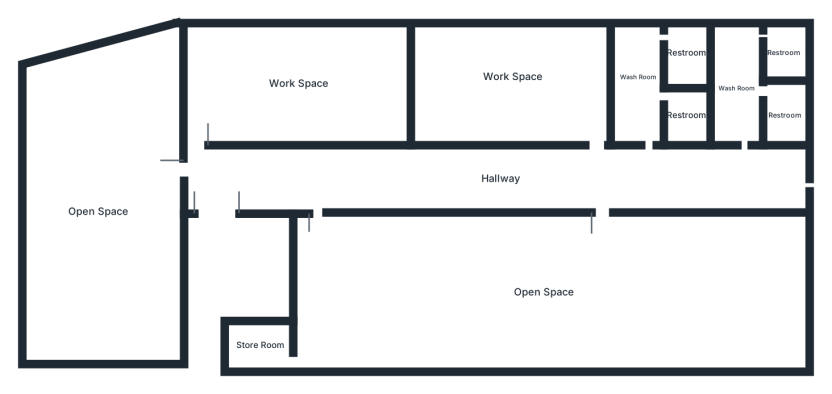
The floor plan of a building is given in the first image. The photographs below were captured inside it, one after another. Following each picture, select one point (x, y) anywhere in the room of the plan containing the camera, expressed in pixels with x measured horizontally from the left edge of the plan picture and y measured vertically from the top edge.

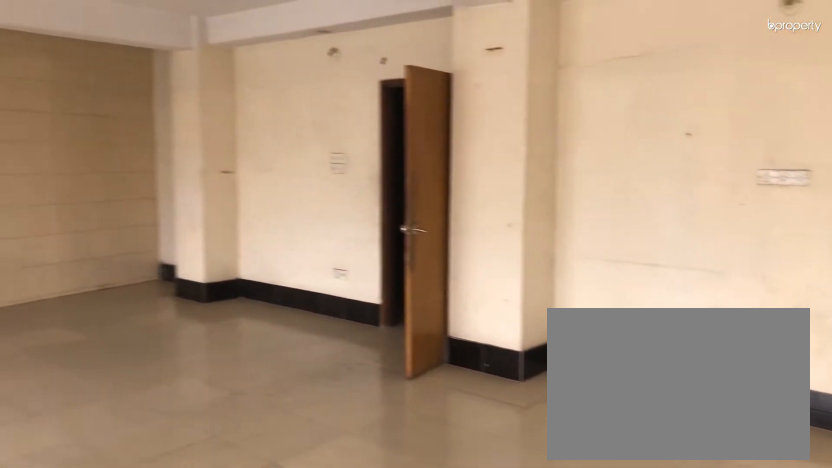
(95, 212)
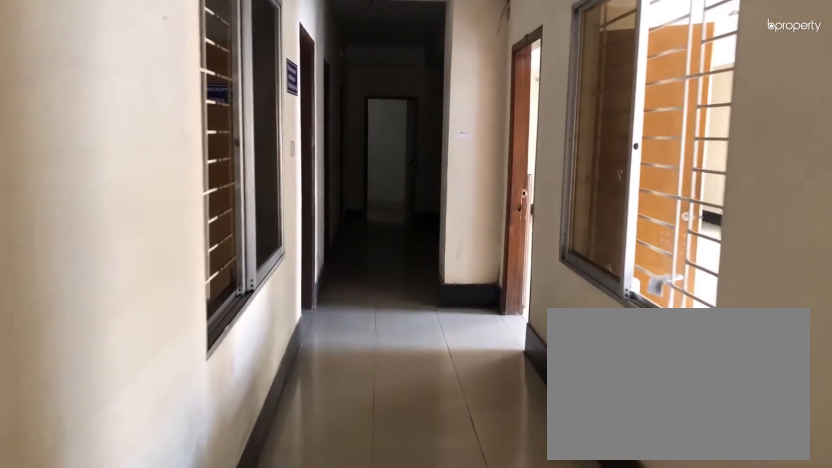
(503, 182)
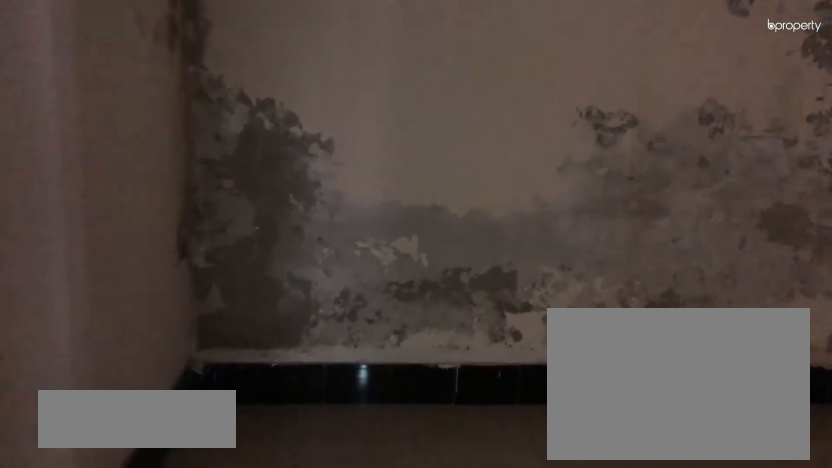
(292, 83)
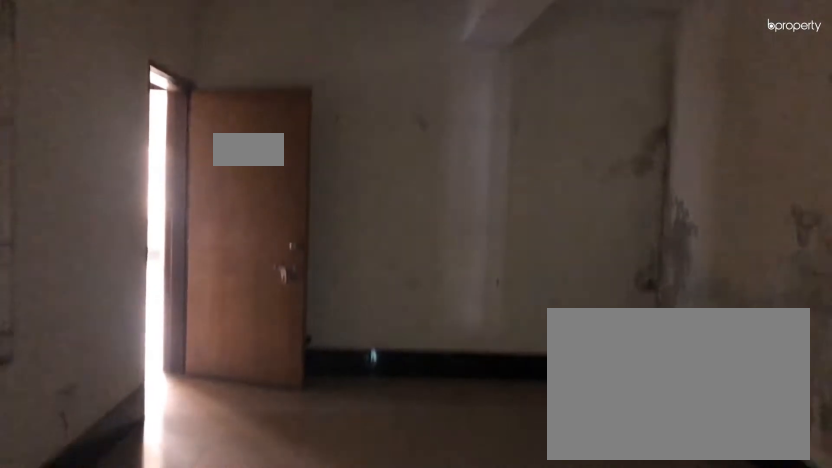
(292, 83)
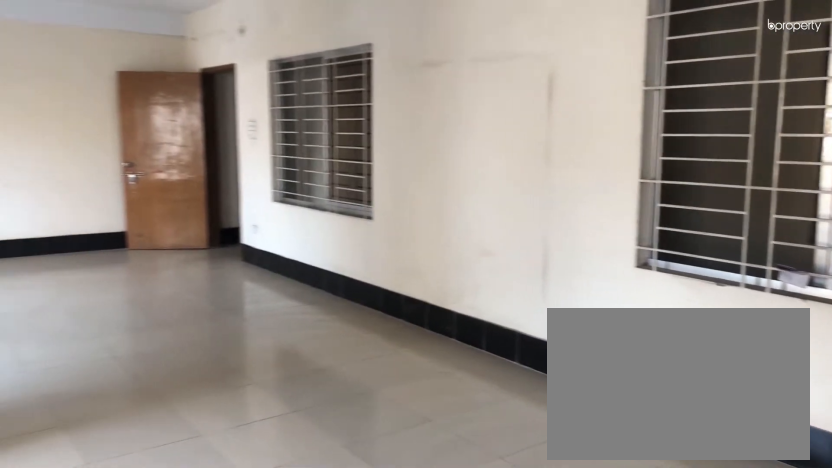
(543, 294)
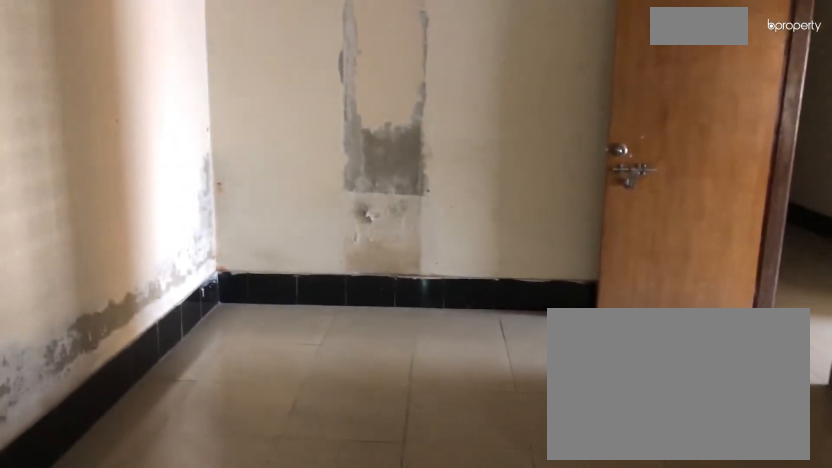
(509, 76)
